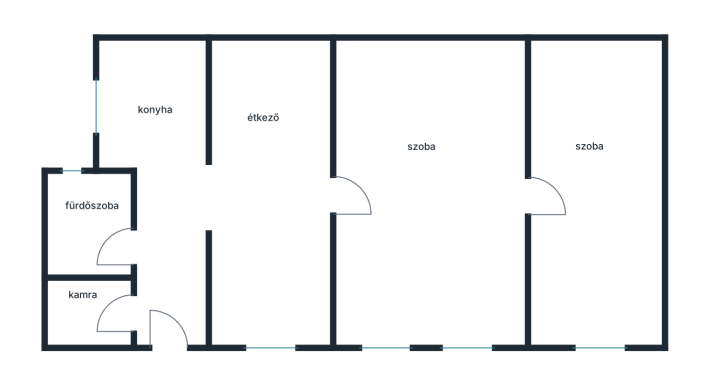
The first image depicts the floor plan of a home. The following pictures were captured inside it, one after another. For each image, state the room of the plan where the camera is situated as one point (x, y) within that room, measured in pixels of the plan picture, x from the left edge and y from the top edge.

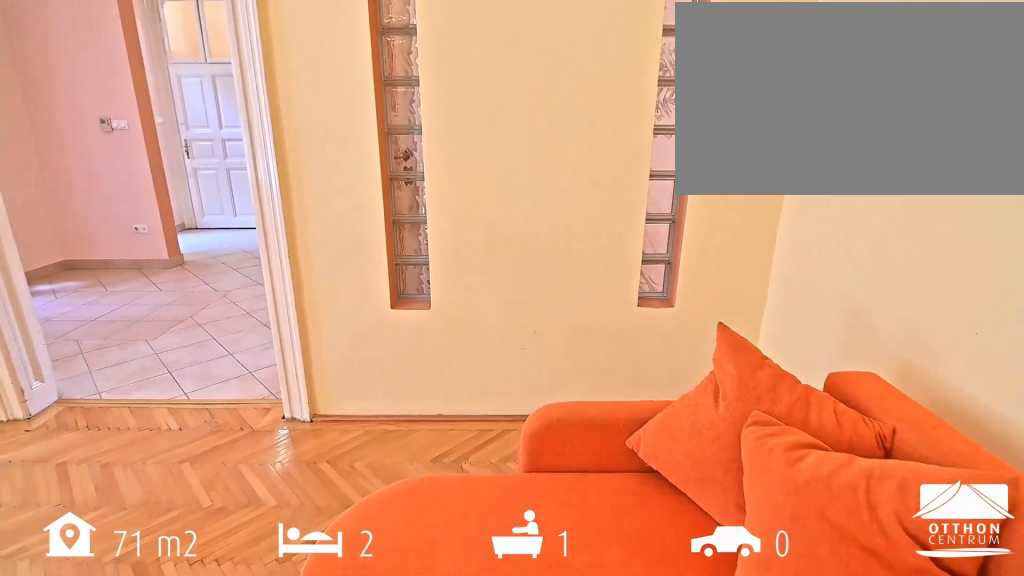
(432, 198)
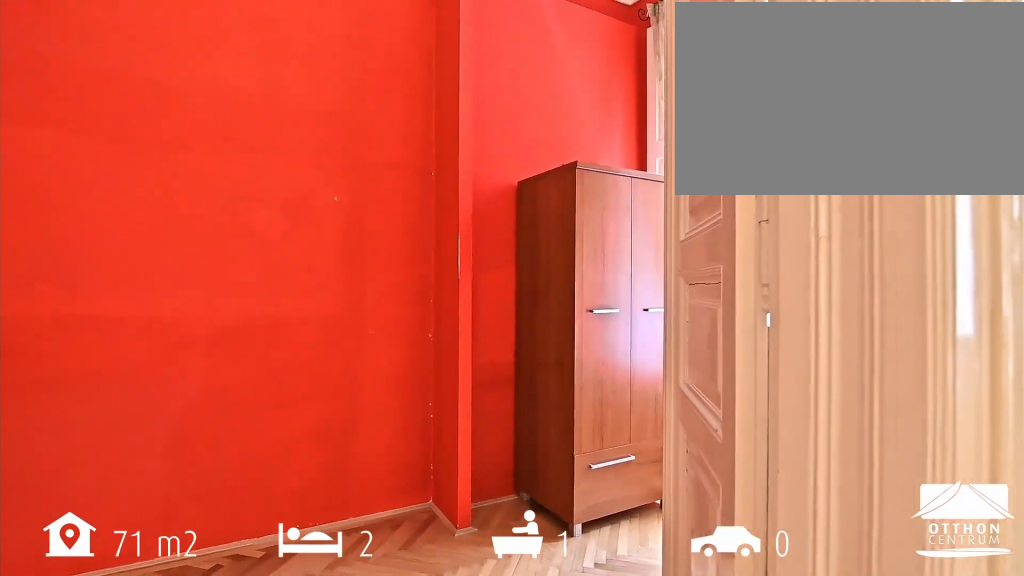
(597, 205)
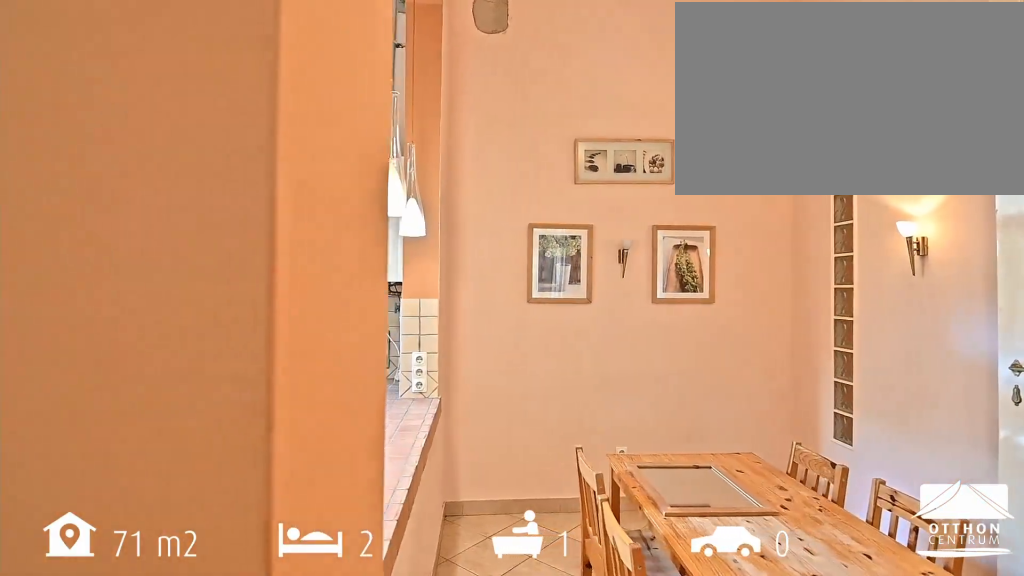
(271, 201)
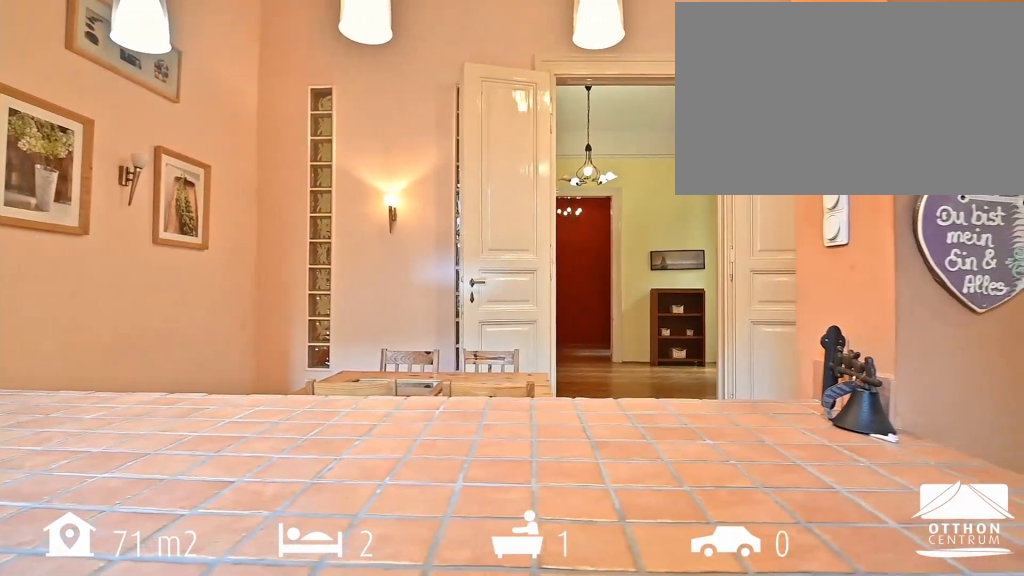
(154, 109)
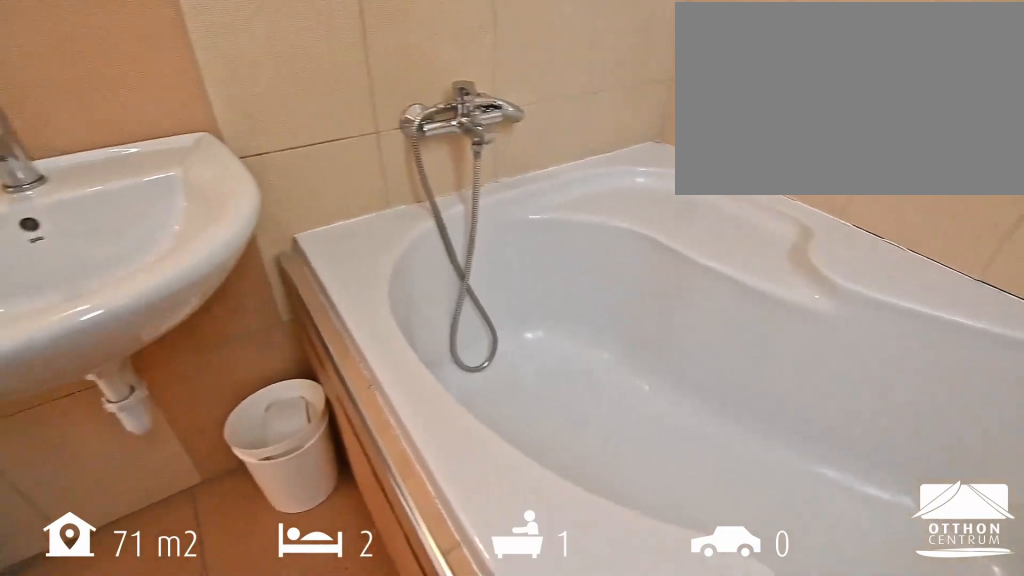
(92, 222)
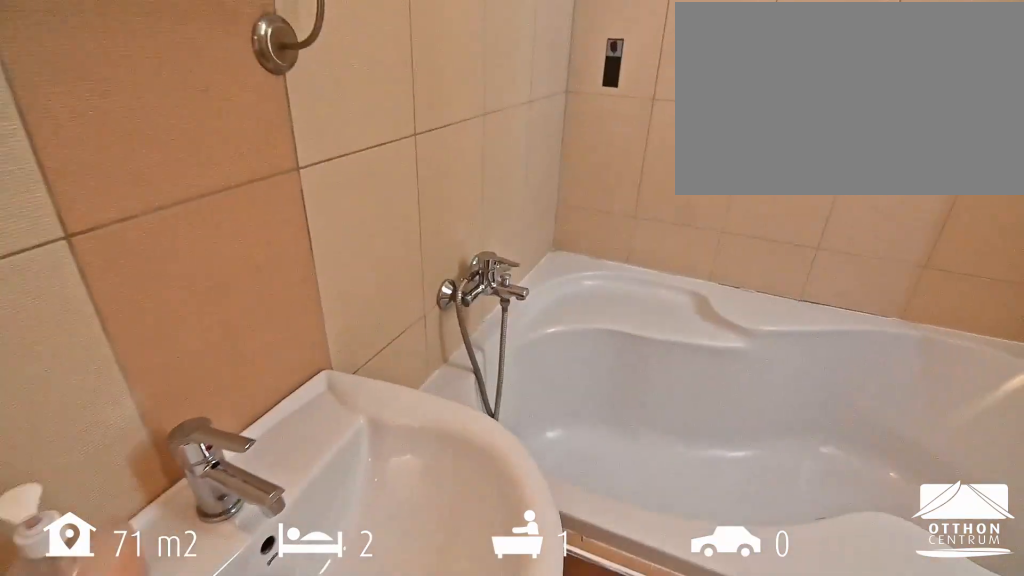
(92, 222)
